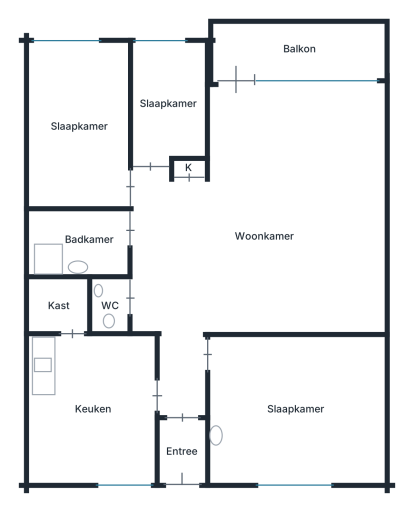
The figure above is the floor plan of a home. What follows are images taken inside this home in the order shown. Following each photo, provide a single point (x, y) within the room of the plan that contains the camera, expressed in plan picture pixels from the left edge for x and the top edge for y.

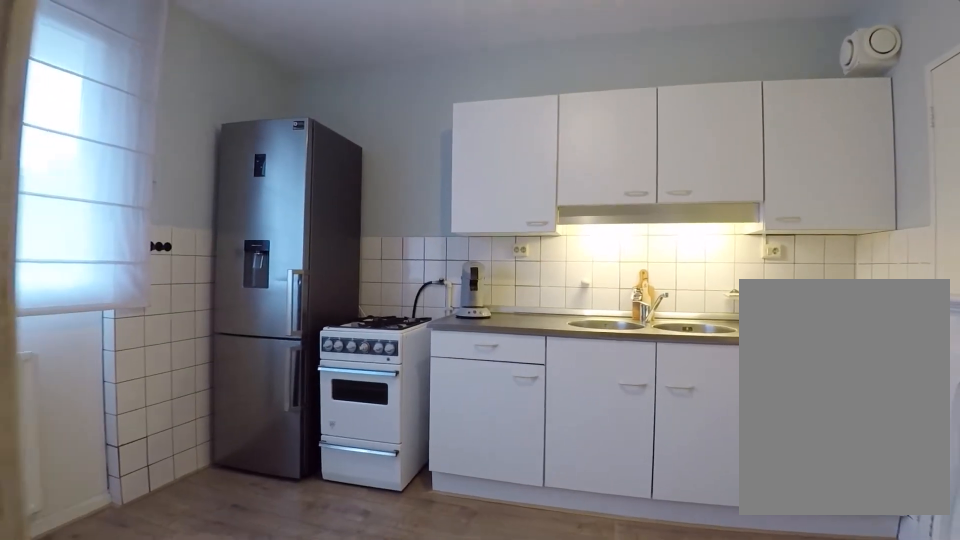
(95, 409)
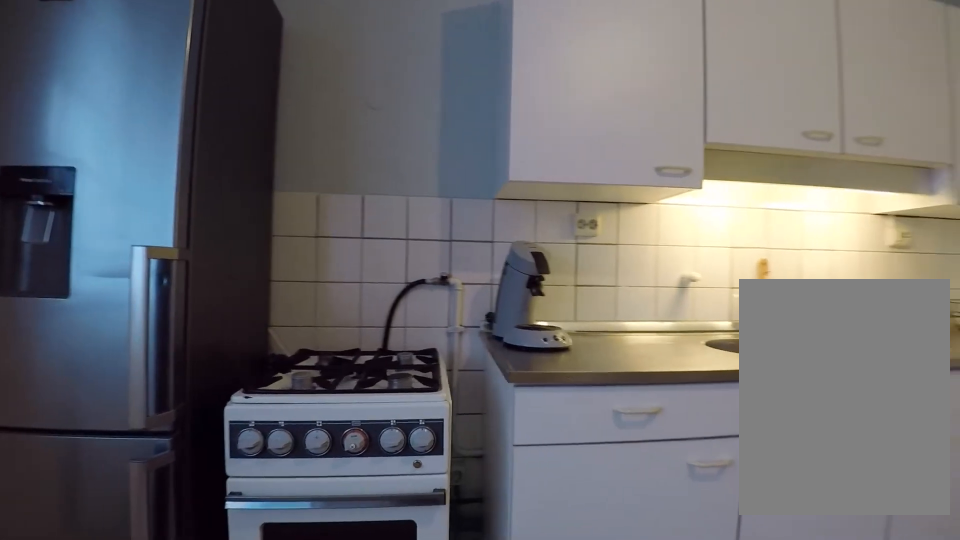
(95, 409)
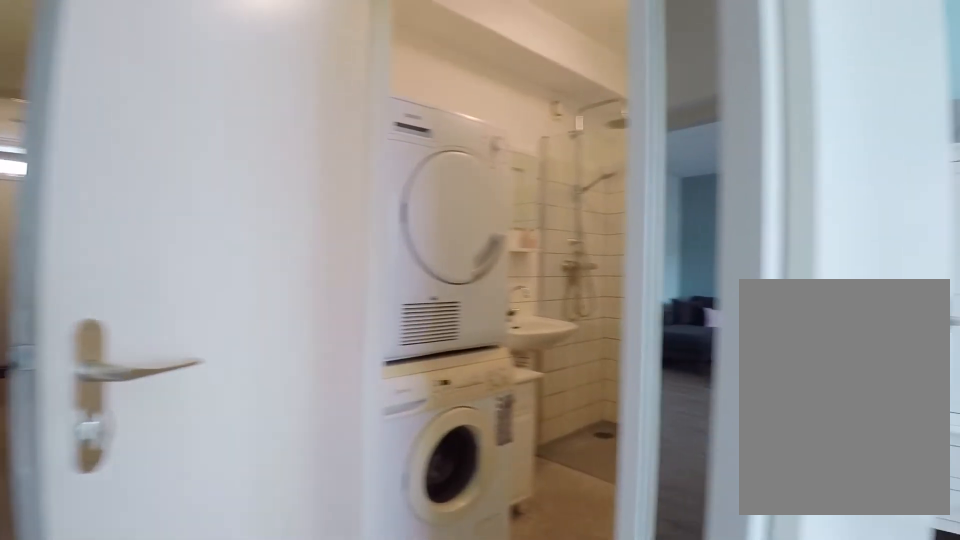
(171, 282)
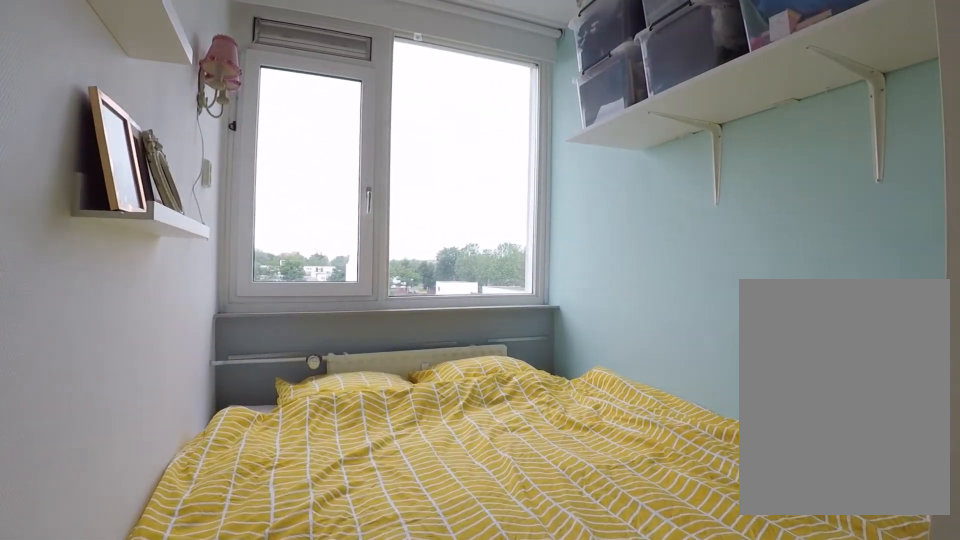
(168, 102)
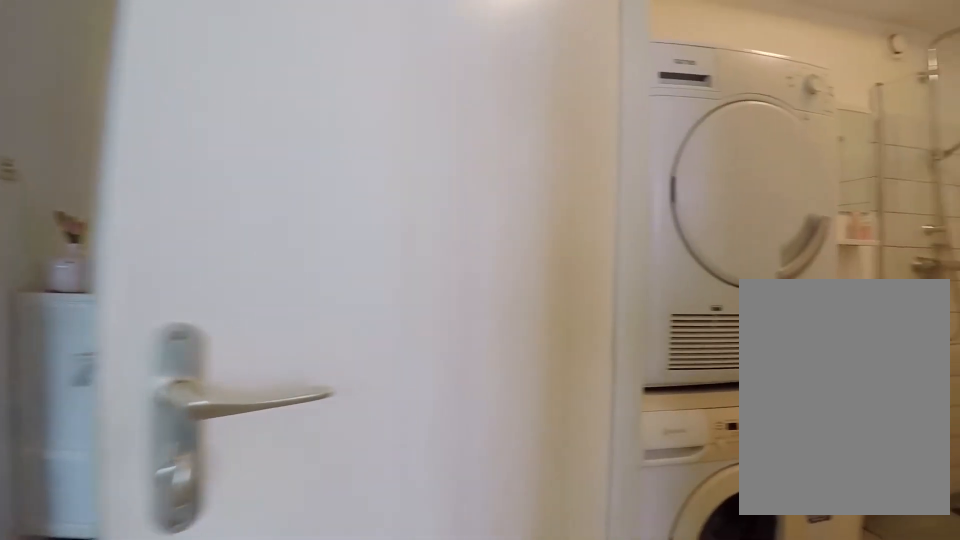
(171, 282)
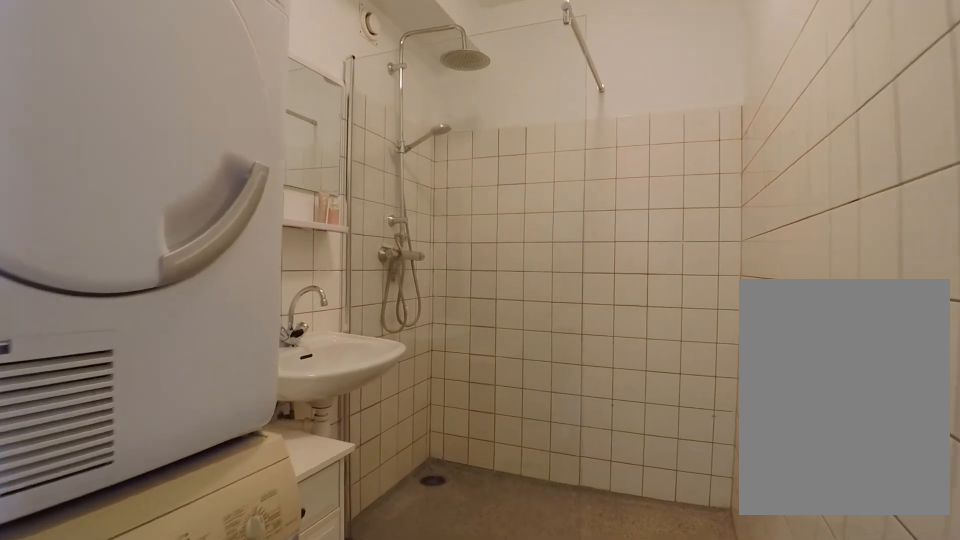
(79, 242)
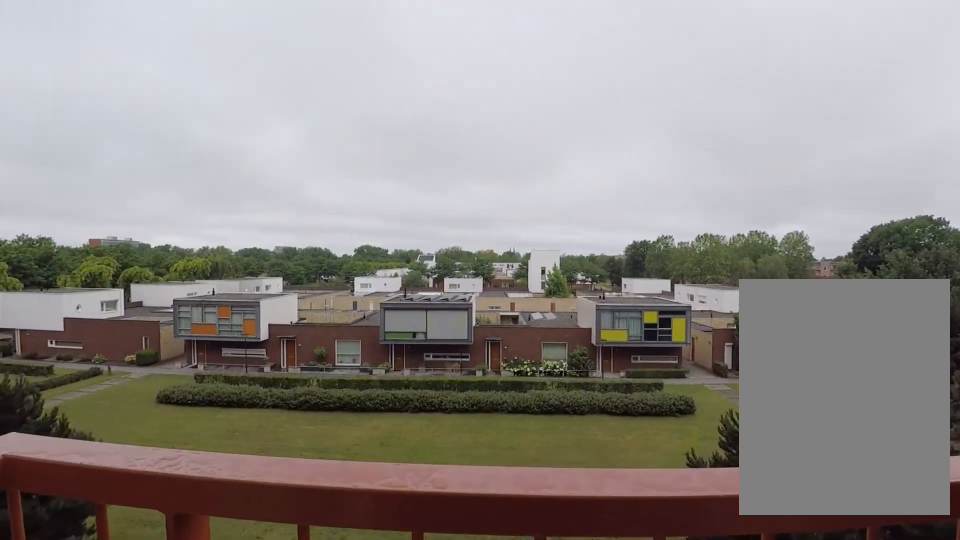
(297, 50)
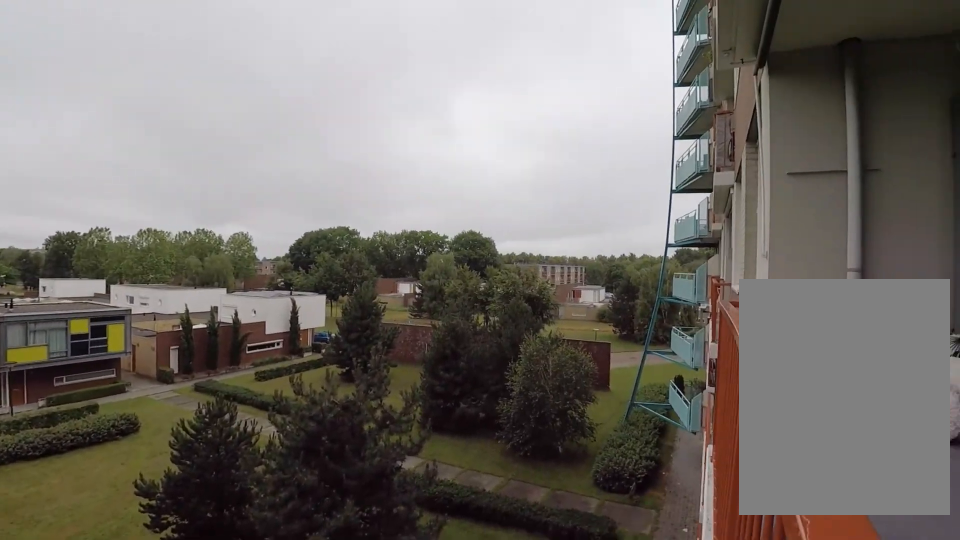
(297, 50)
